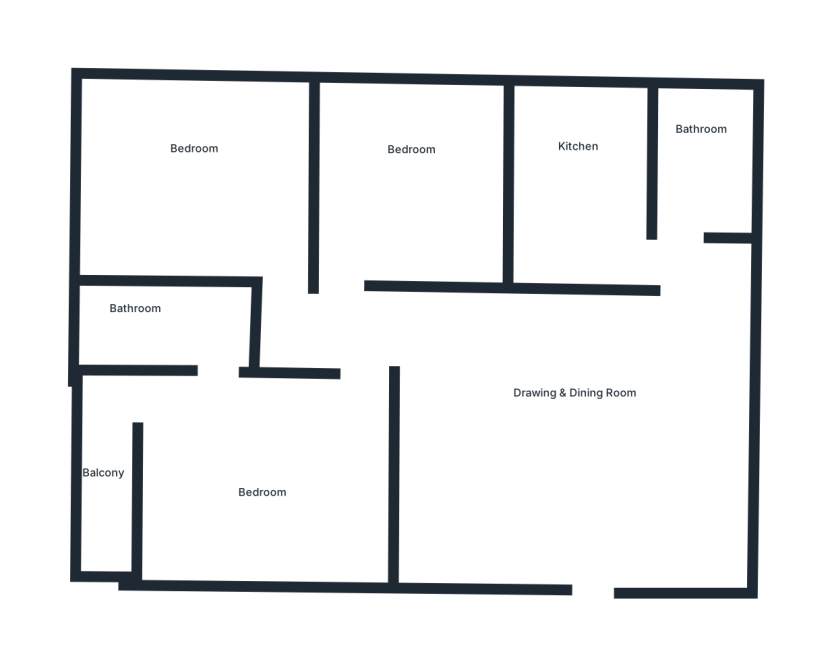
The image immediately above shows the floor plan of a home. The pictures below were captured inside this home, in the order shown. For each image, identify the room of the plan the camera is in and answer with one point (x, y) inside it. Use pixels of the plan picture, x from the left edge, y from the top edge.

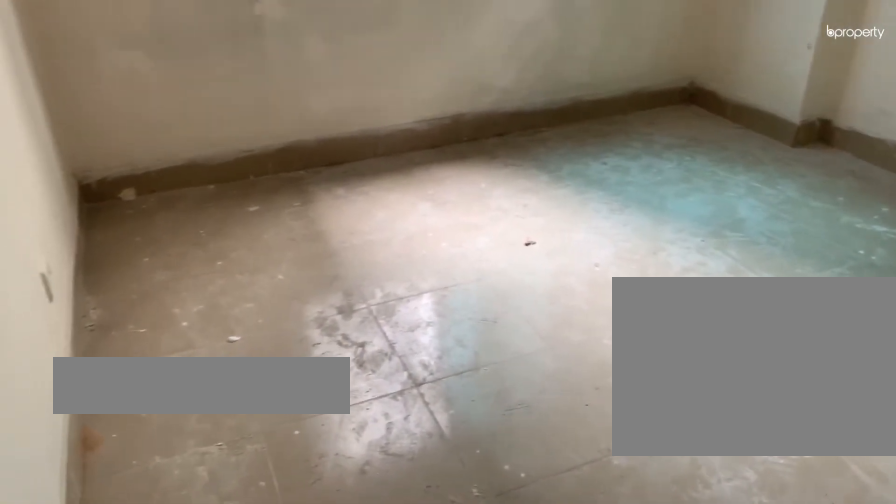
(192, 182)
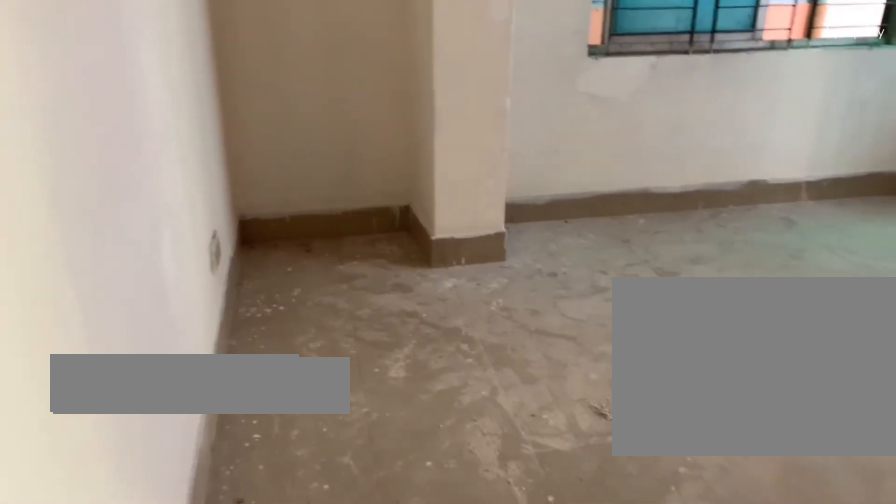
(267, 483)
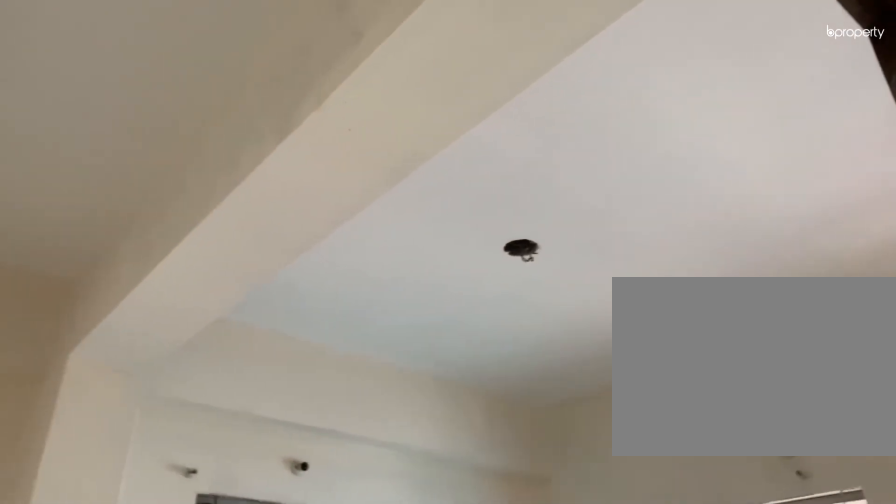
(267, 483)
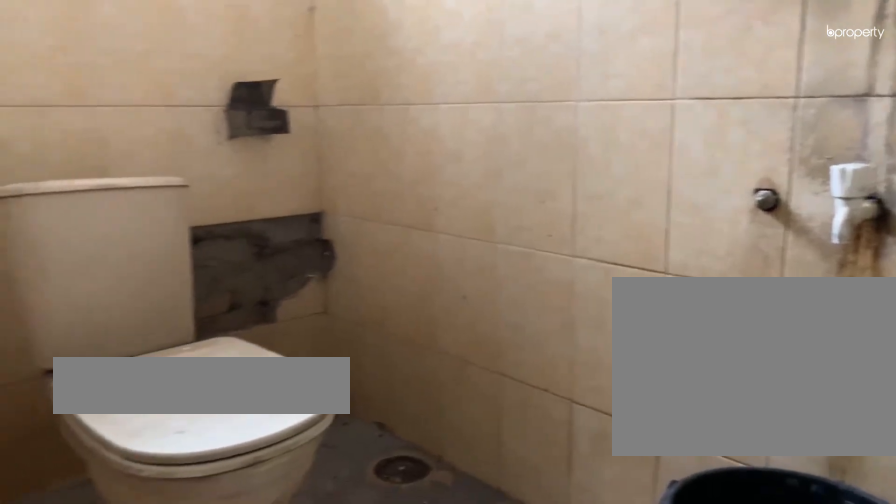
(162, 325)
